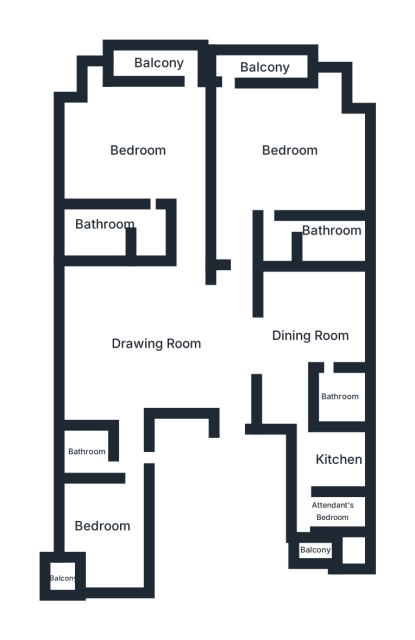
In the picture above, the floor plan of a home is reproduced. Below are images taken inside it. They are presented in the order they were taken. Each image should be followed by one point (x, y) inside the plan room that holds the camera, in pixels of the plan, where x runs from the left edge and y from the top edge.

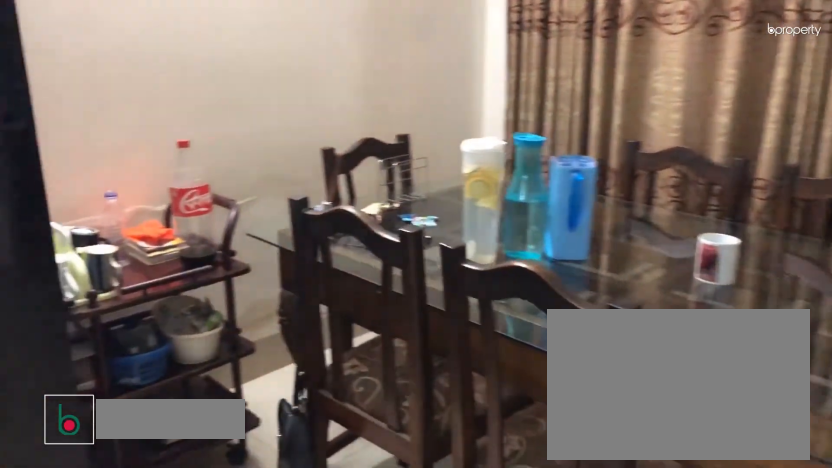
(312, 336)
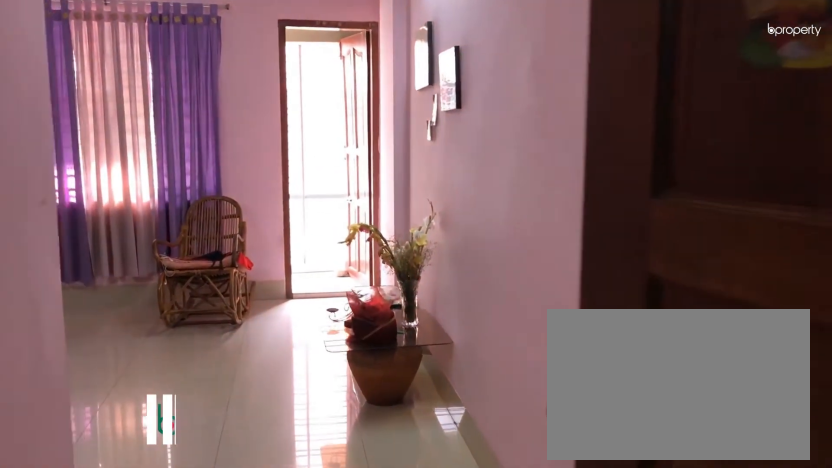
(139, 152)
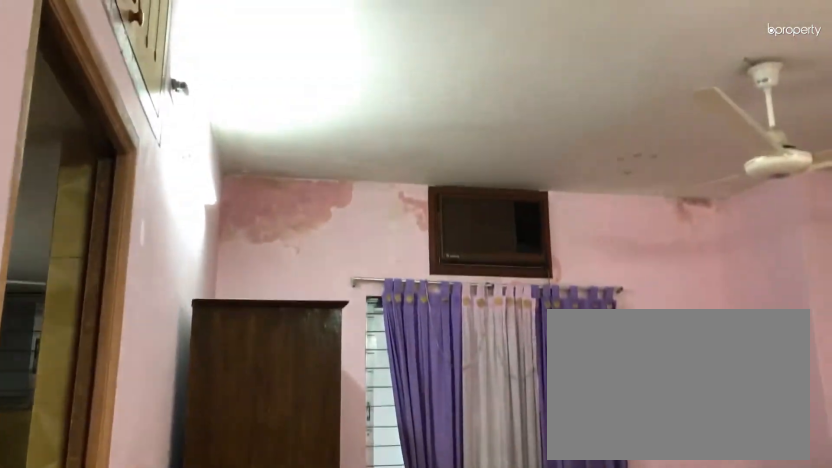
(138, 151)
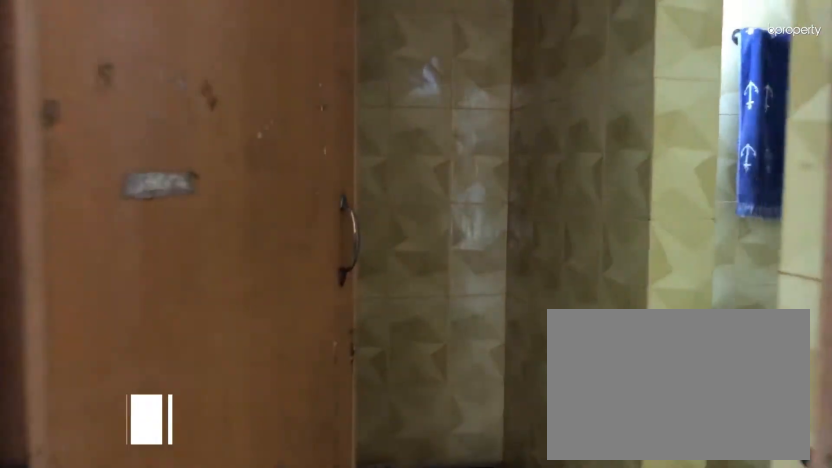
(105, 233)
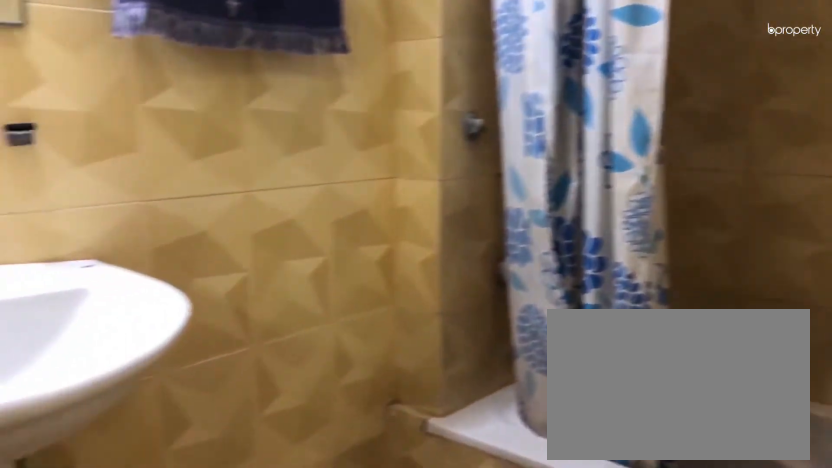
(105, 233)
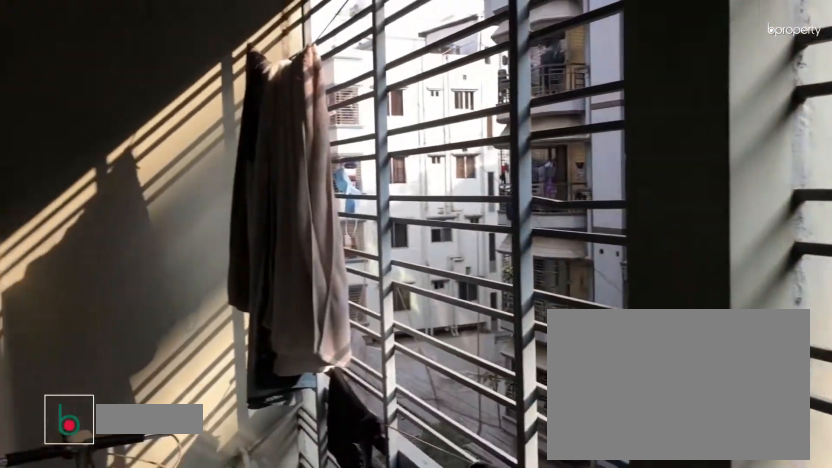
(162, 64)
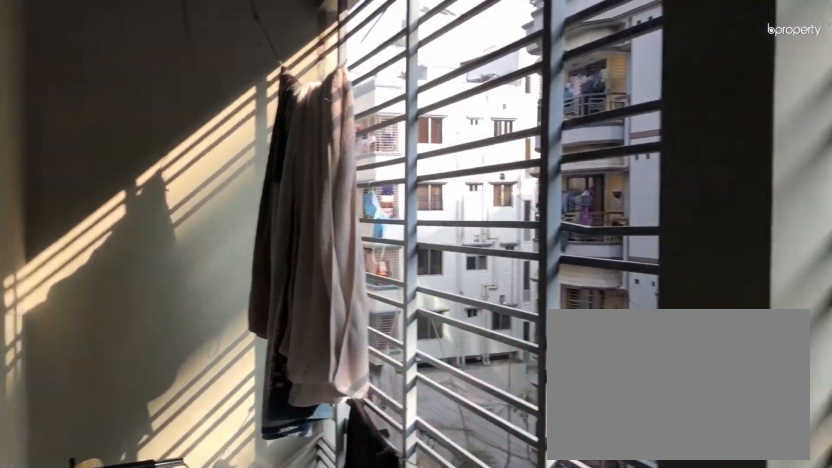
(162, 64)
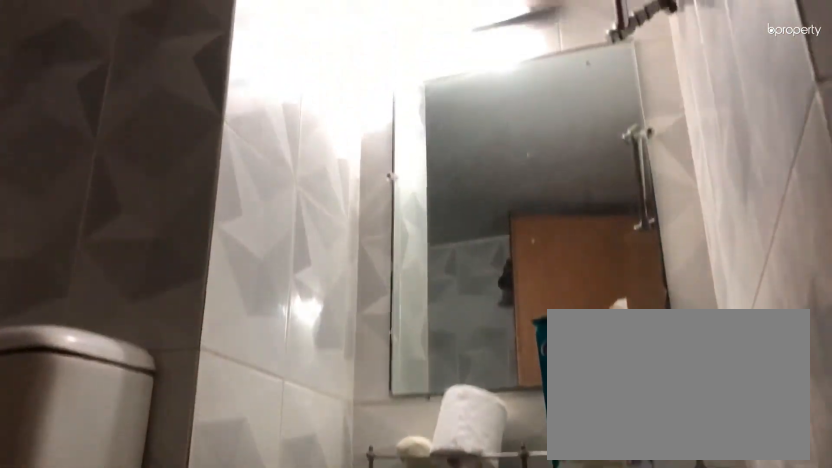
(85, 456)
